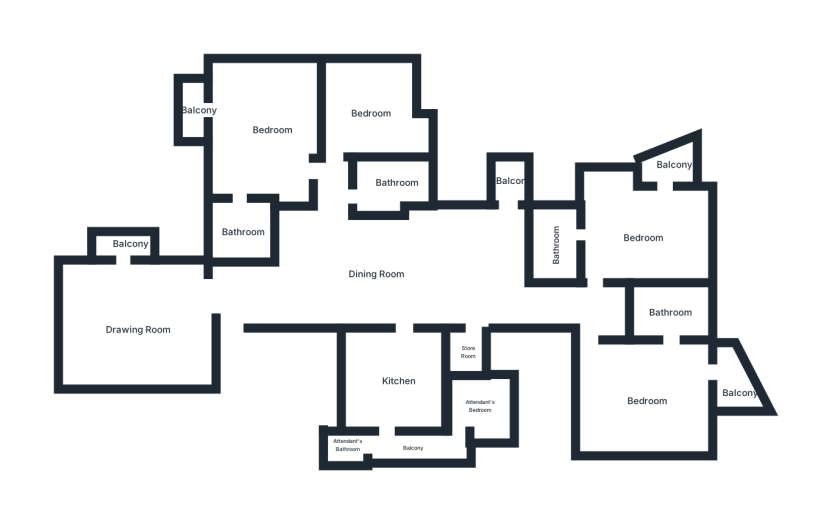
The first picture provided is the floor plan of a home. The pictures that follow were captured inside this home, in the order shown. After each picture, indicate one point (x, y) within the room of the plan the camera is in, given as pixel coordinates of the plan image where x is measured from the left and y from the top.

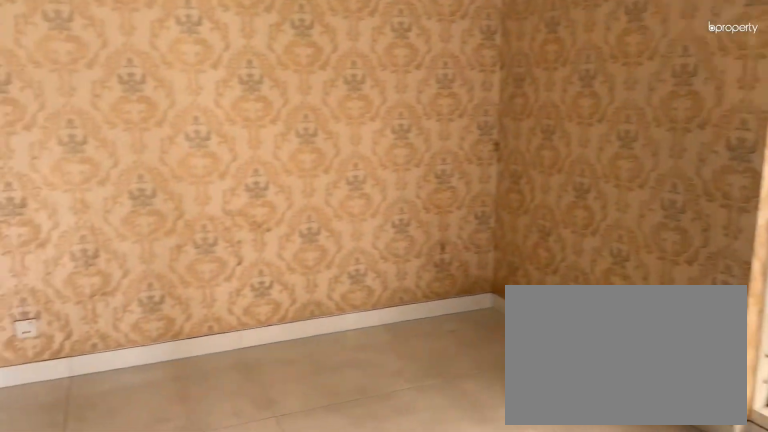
(135, 335)
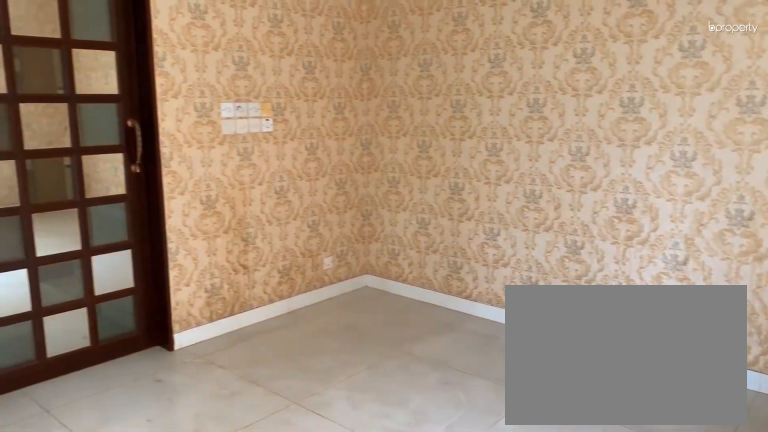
(135, 335)
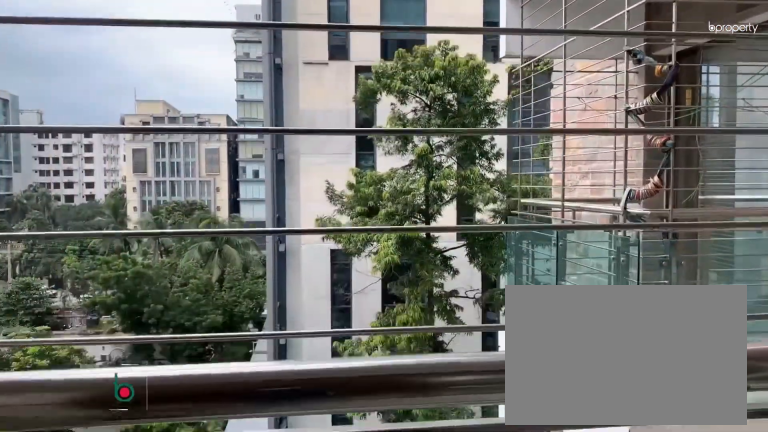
(127, 246)
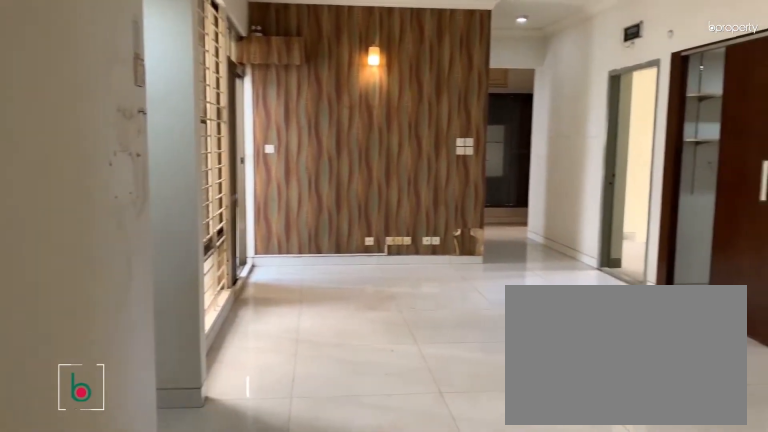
(376, 274)
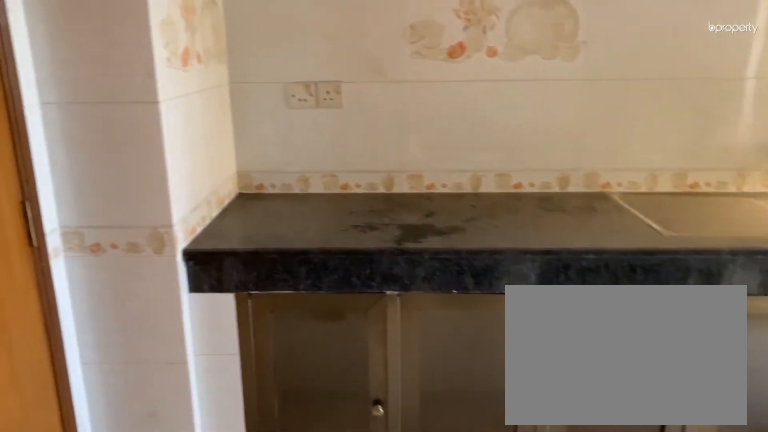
(402, 381)
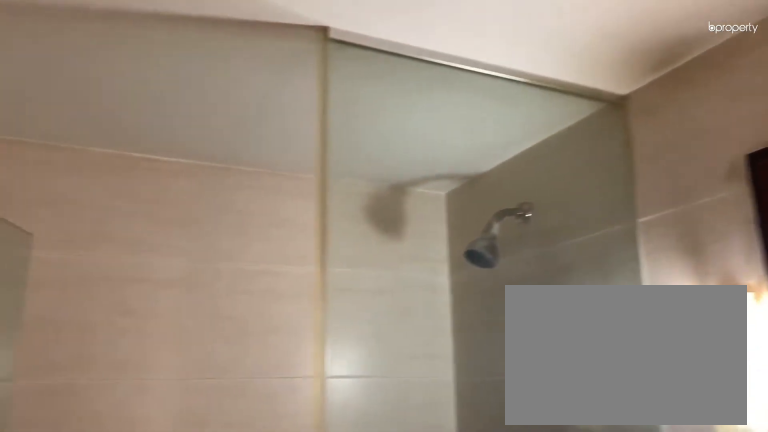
(672, 315)
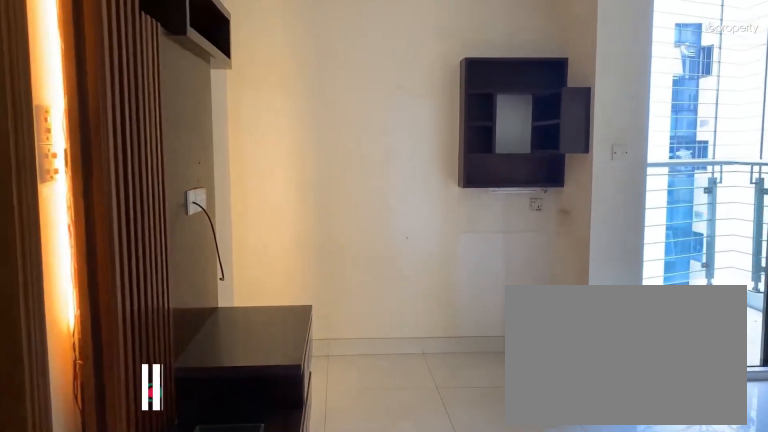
(644, 232)
